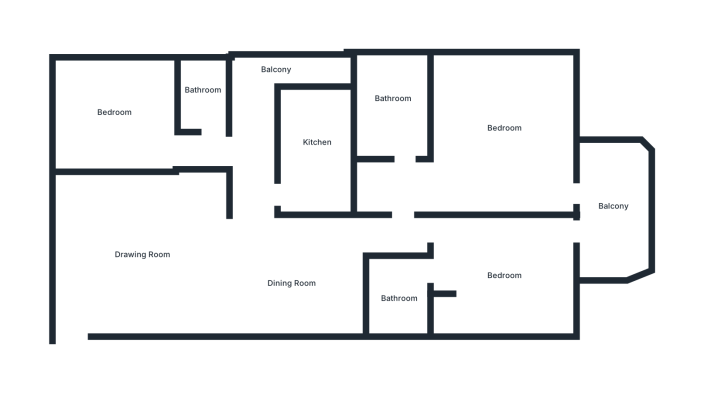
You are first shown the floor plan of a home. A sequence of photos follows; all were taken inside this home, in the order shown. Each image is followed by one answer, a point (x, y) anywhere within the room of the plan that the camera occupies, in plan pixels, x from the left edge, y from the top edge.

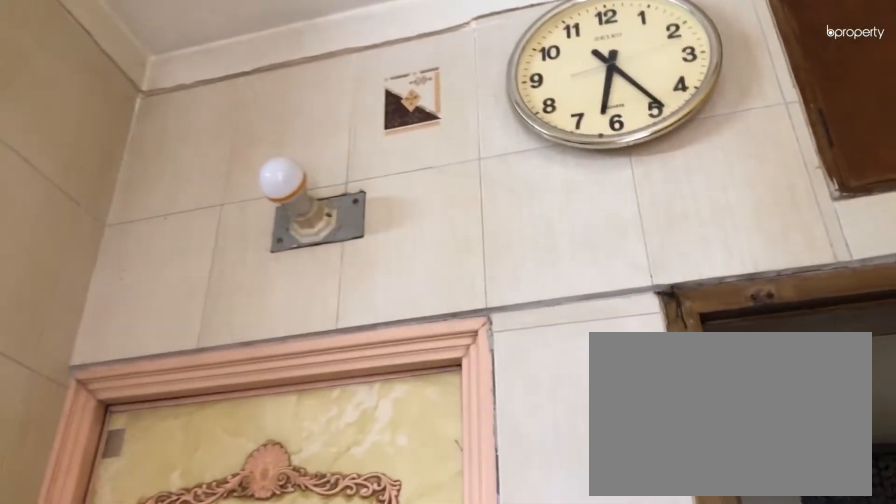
(501, 275)
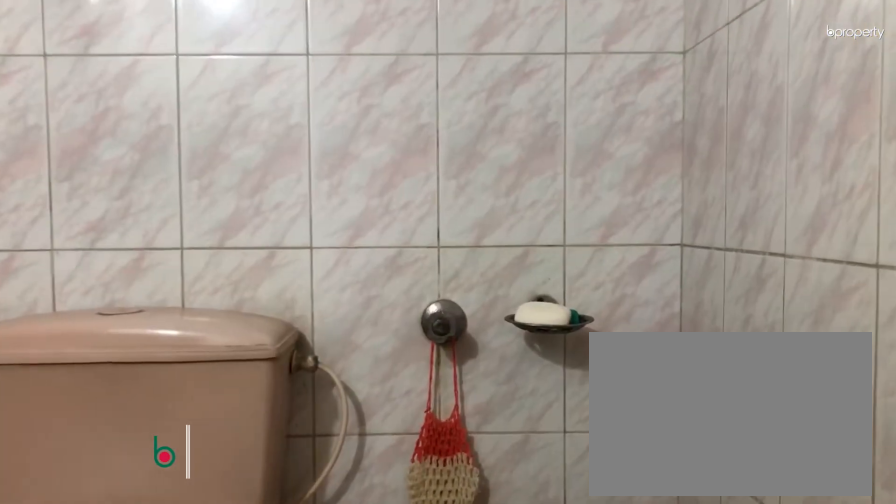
(397, 297)
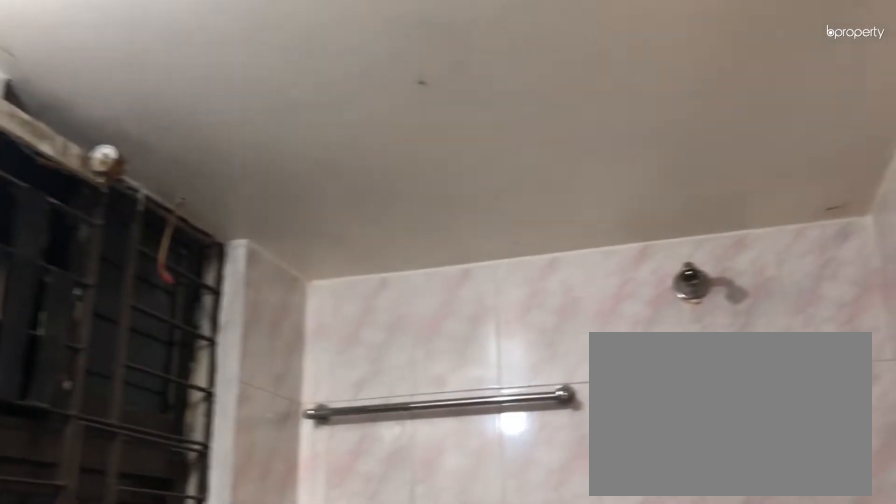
(397, 297)
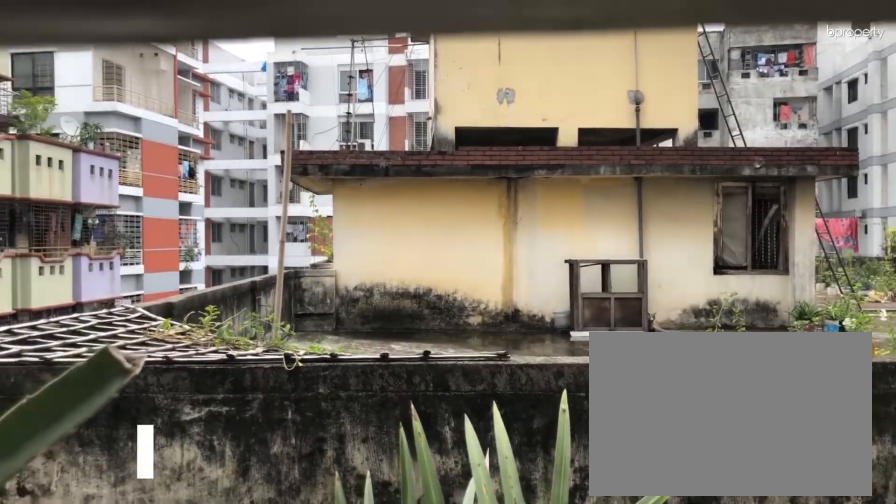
(612, 211)
